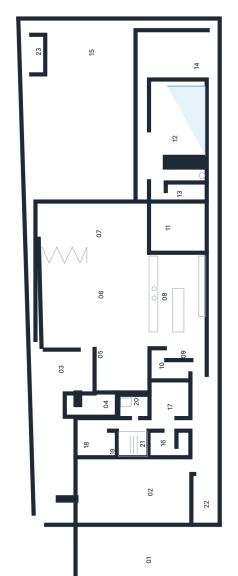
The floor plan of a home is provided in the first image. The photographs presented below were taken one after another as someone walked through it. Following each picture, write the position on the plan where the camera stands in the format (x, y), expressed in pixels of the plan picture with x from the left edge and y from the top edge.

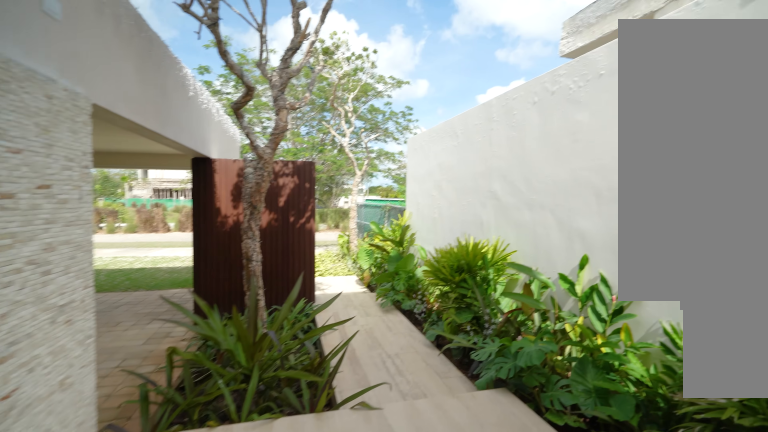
(60, 440)
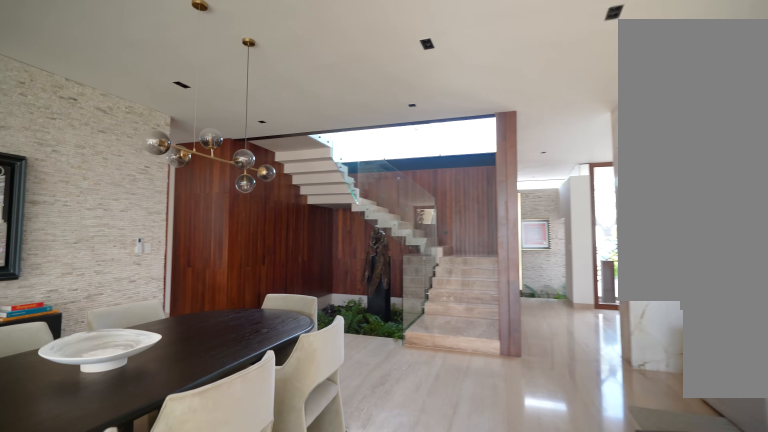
(123, 262)
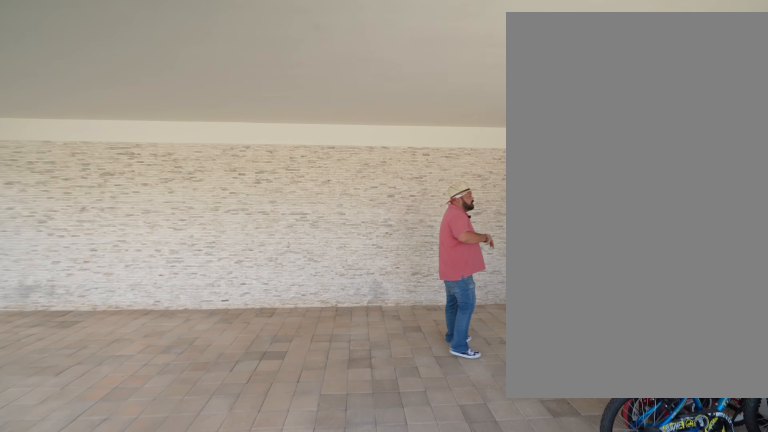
(147, 509)
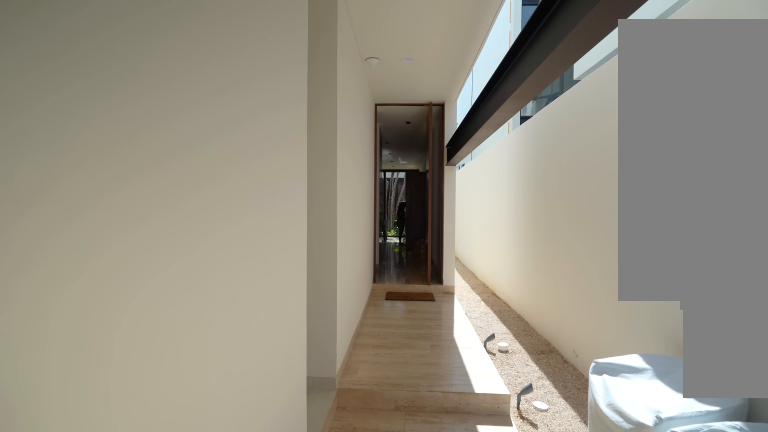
(199, 466)
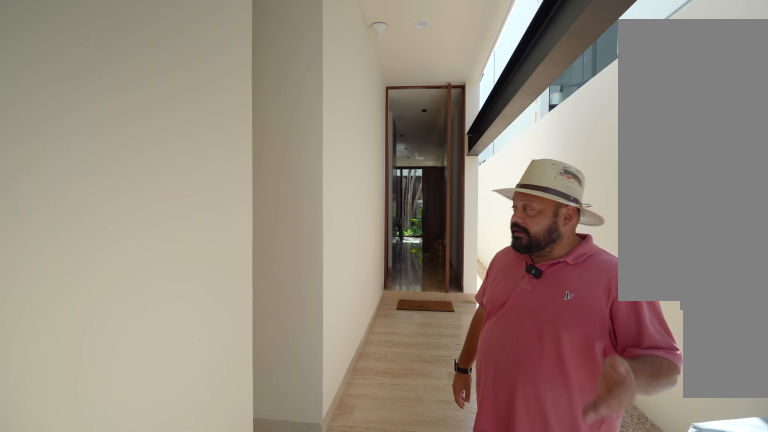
(200, 425)
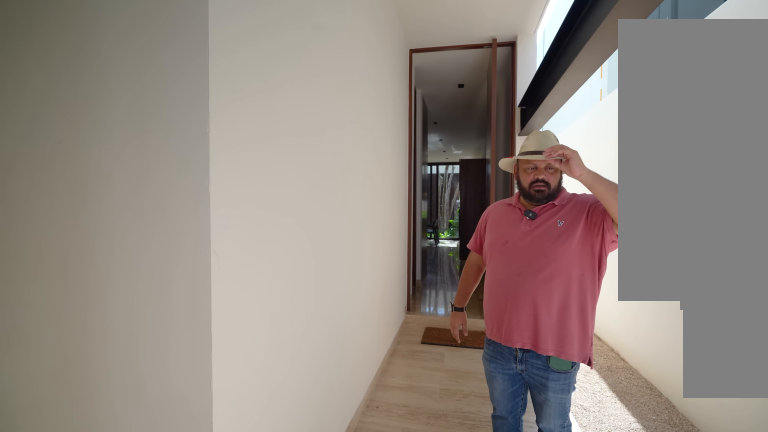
(197, 422)
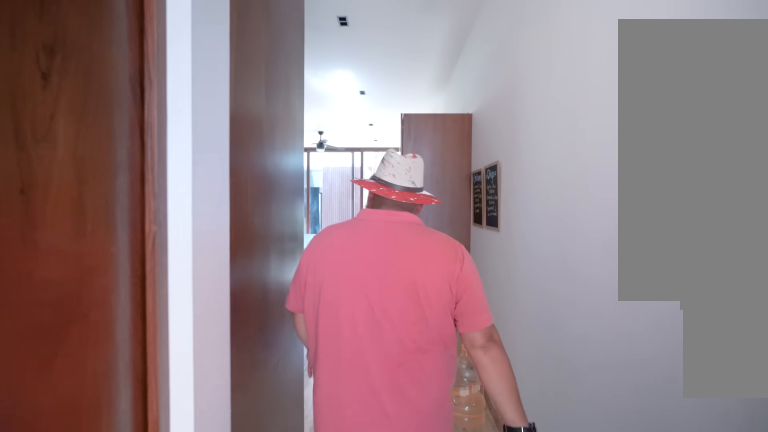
(198, 365)
